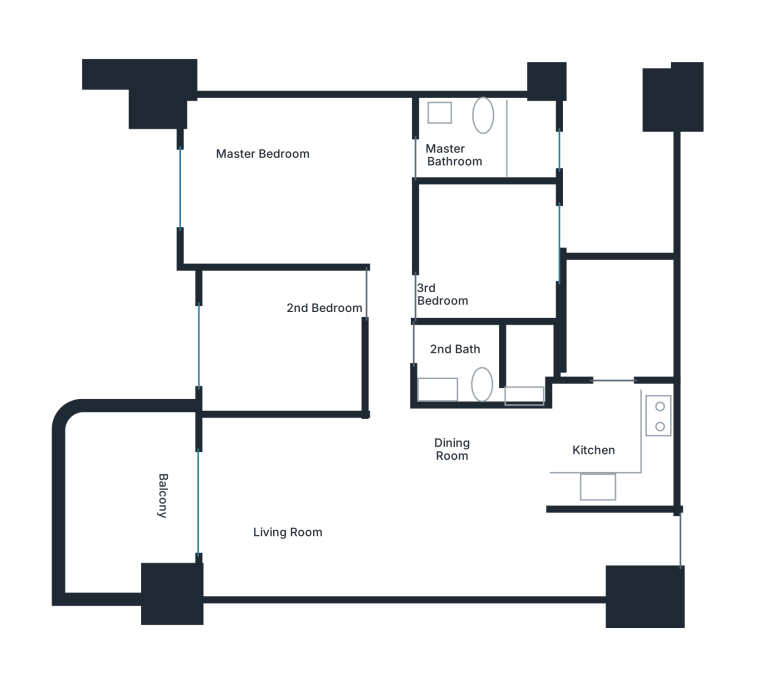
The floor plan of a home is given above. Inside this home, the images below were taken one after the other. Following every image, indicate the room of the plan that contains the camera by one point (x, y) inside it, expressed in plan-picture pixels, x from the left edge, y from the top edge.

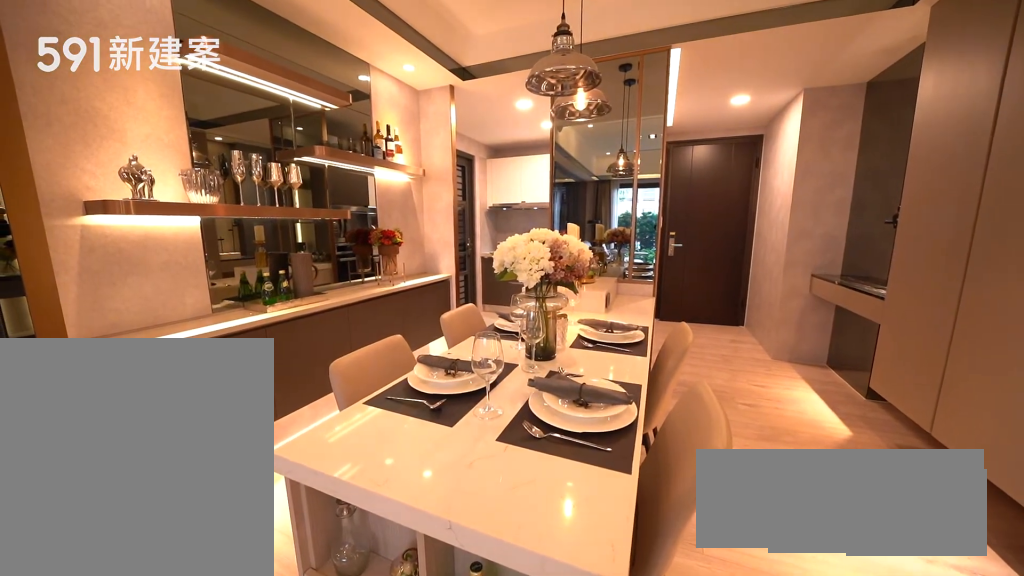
(484, 462)
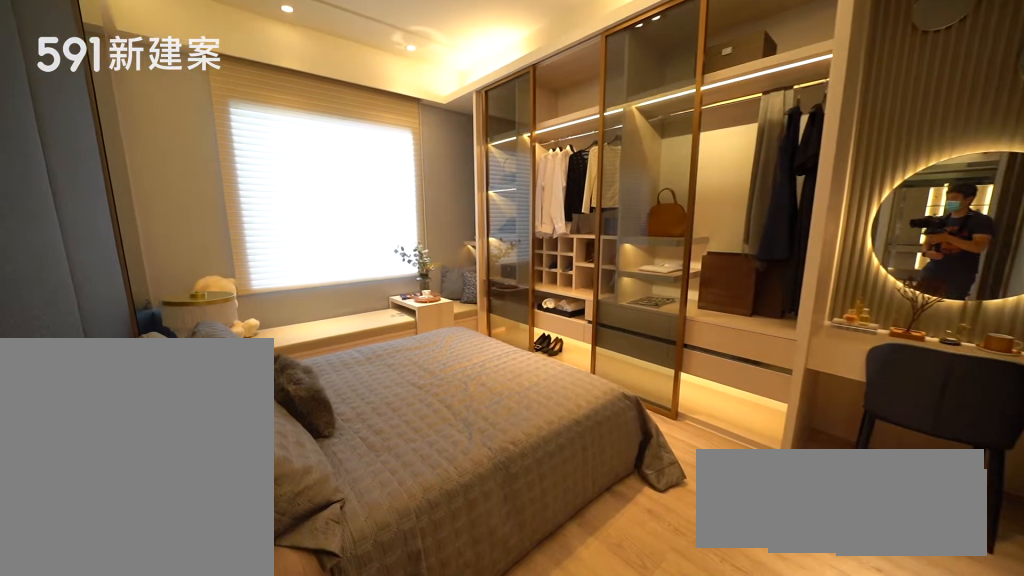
(296, 176)
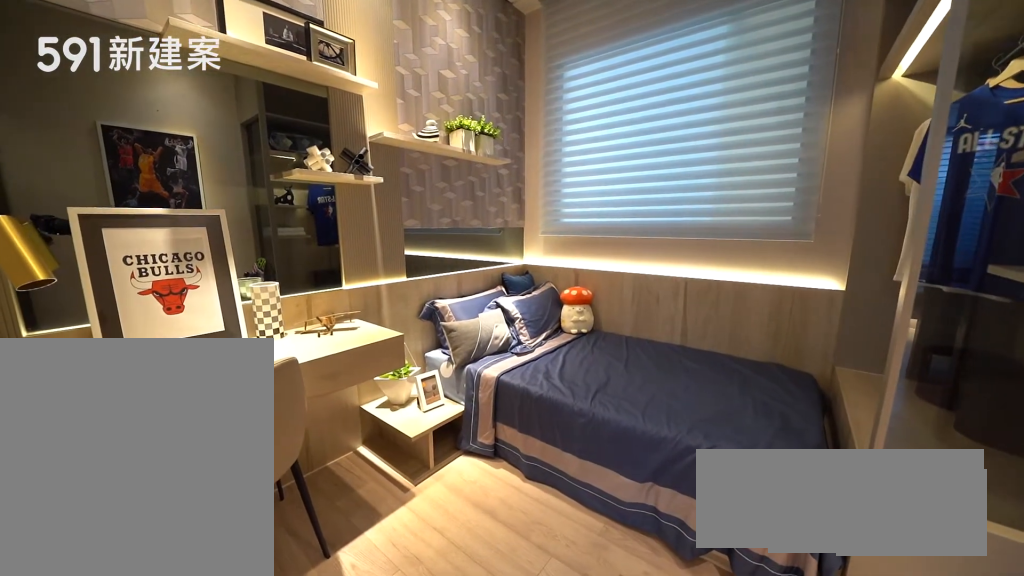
(490, 250)
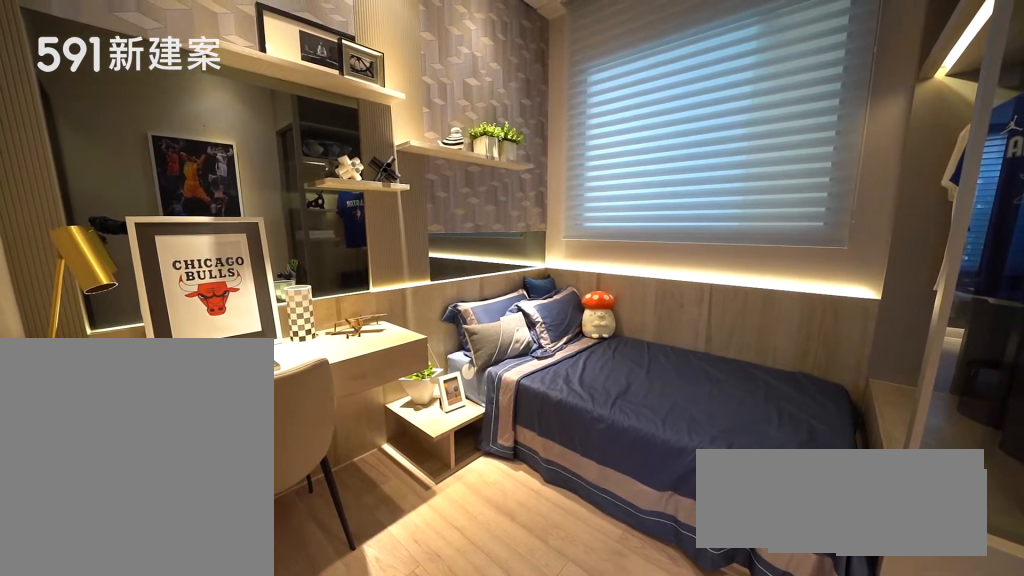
(490, 250)
